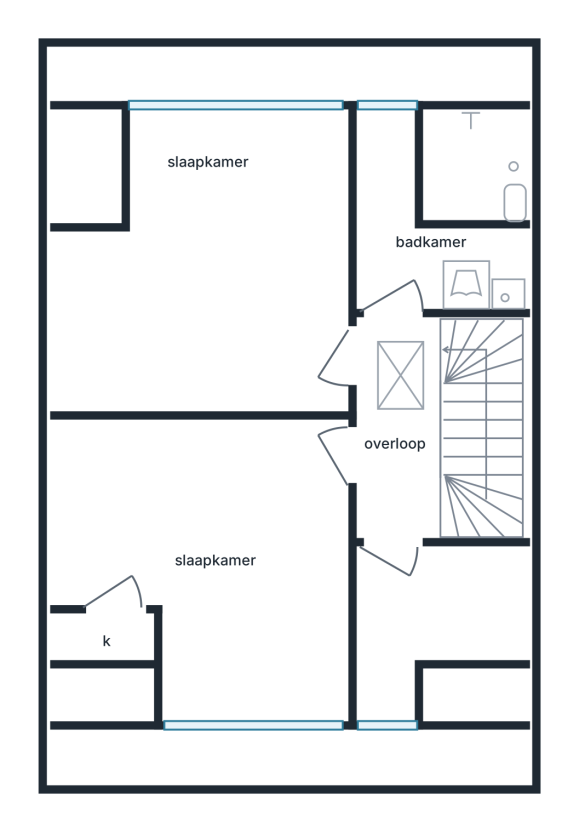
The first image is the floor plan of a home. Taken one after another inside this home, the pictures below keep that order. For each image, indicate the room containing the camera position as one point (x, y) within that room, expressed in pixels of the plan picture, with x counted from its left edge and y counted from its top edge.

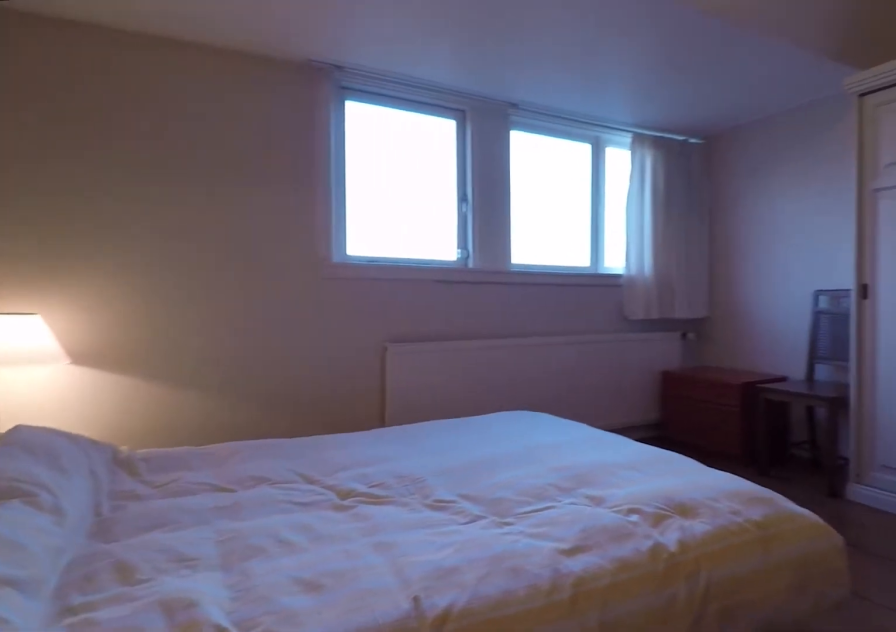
(204, 273)
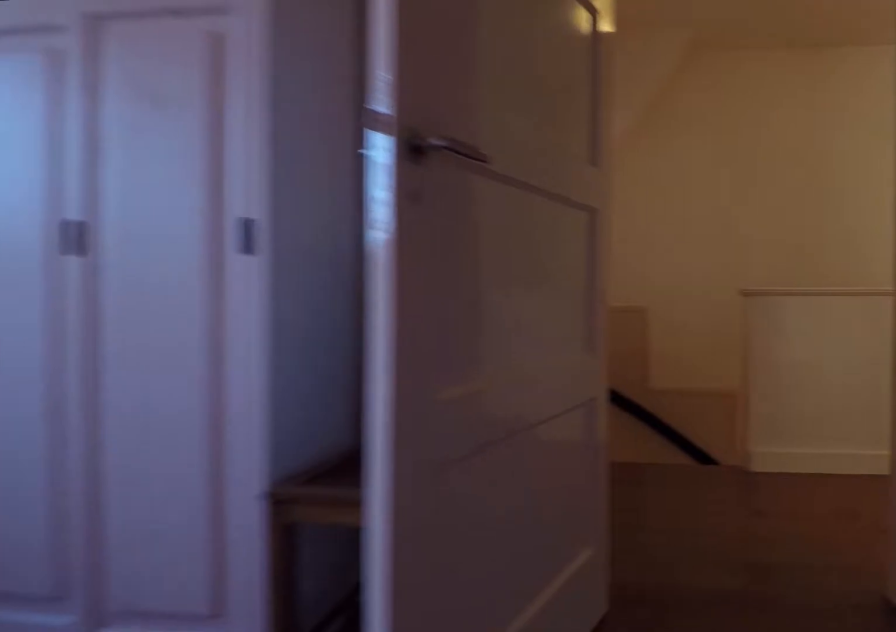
(204, 273)
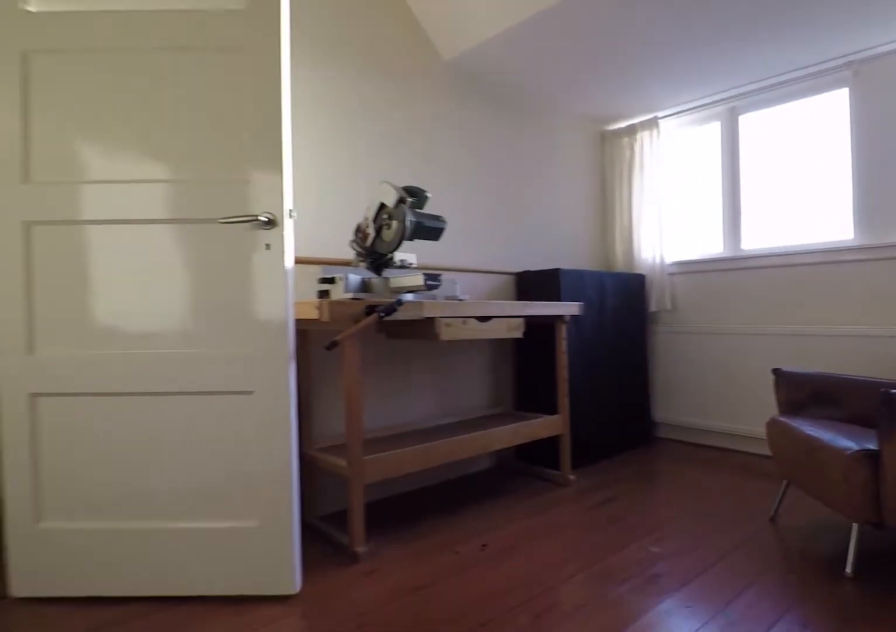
(223, 563)
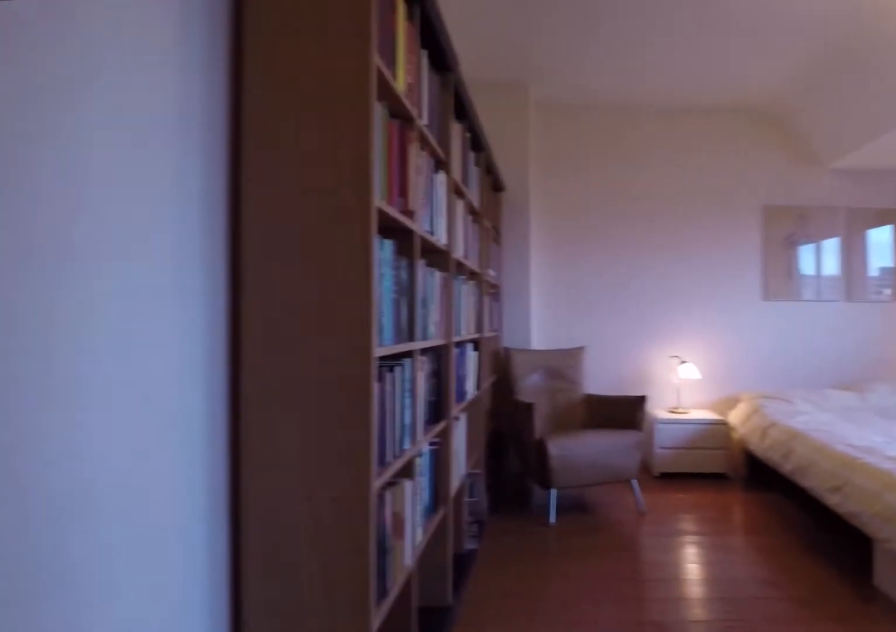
(203, 273)
